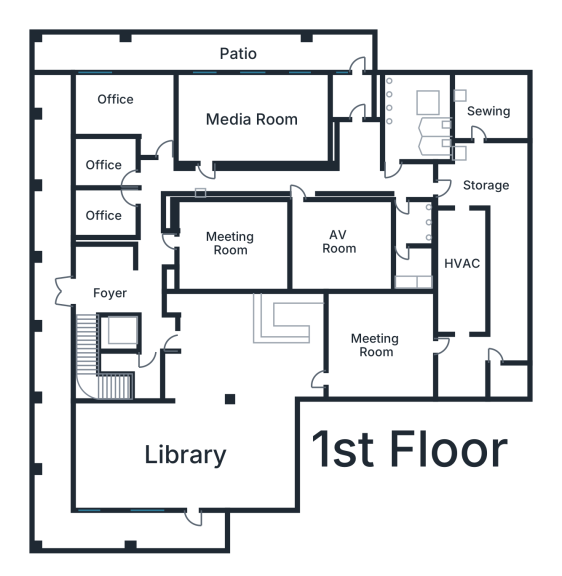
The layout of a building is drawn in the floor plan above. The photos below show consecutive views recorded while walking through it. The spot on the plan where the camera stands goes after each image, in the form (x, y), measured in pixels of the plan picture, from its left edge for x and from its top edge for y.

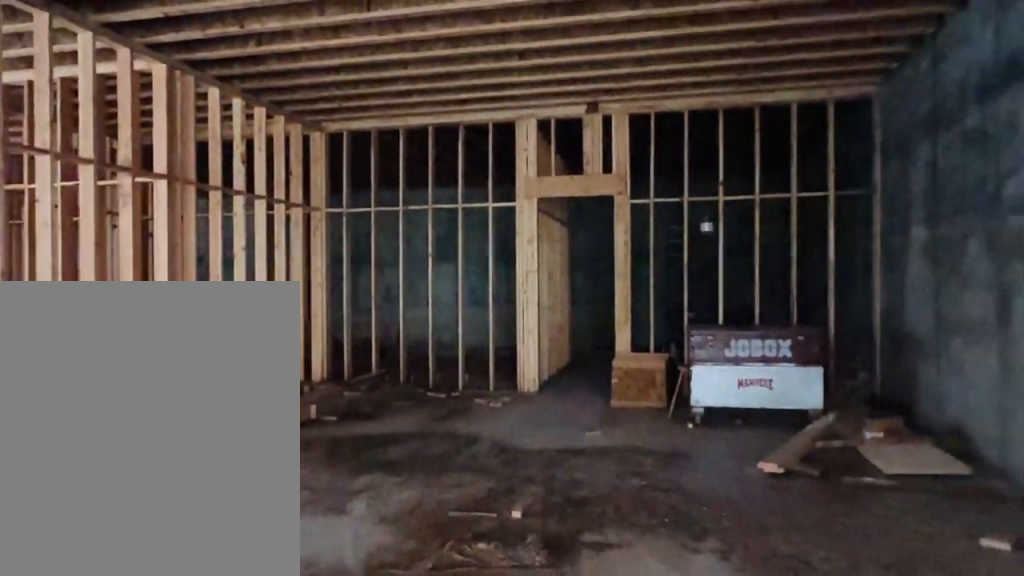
(316, 348)
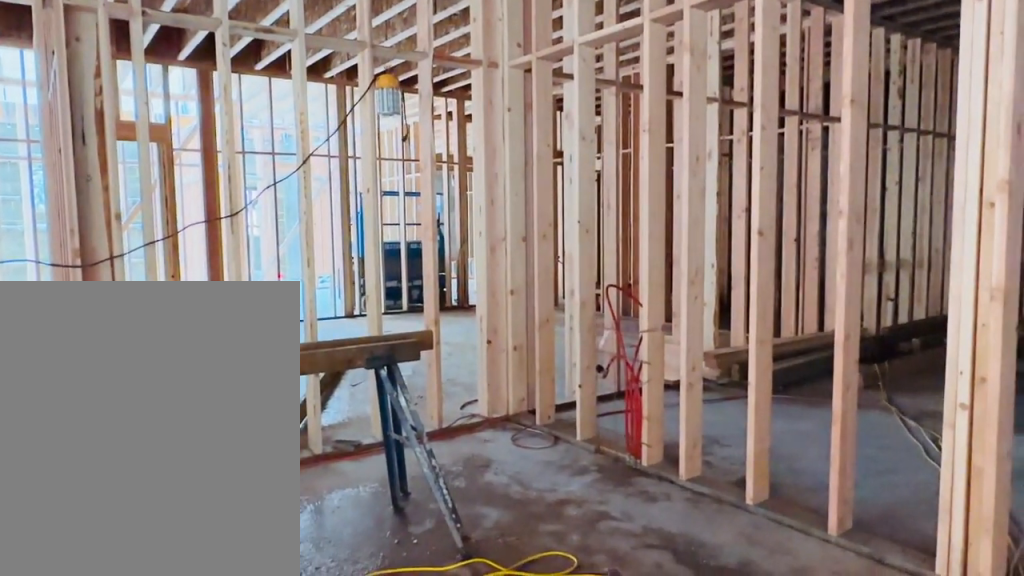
(298, 348)
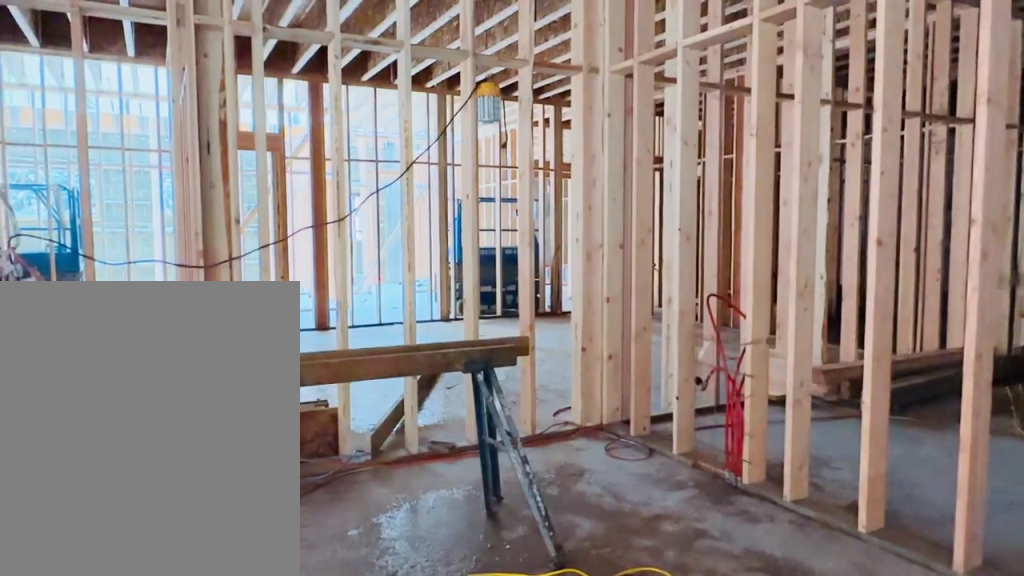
(298, 348)
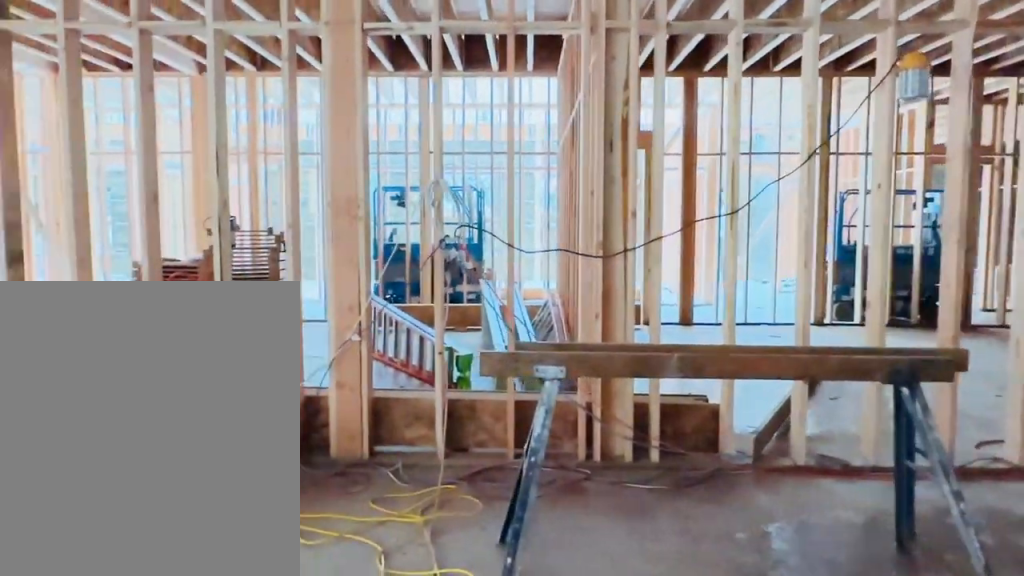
(298, 348)
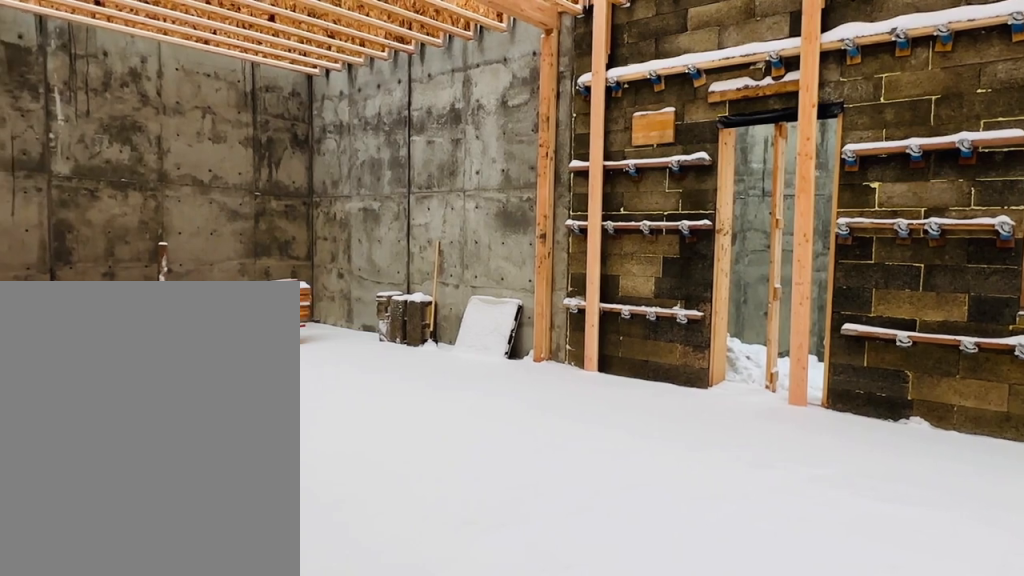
(169, 422)
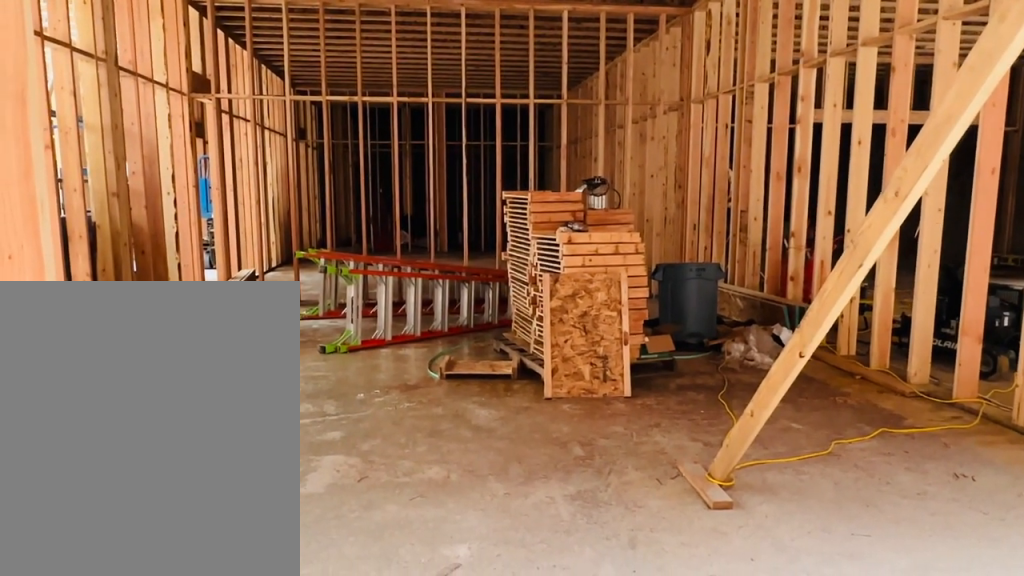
(169, 233)
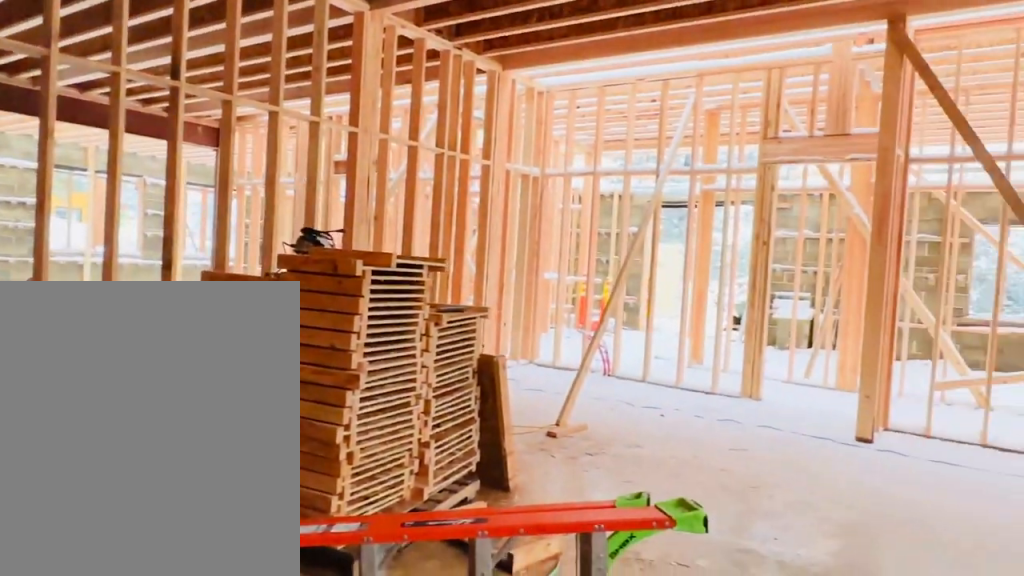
(276, 233)
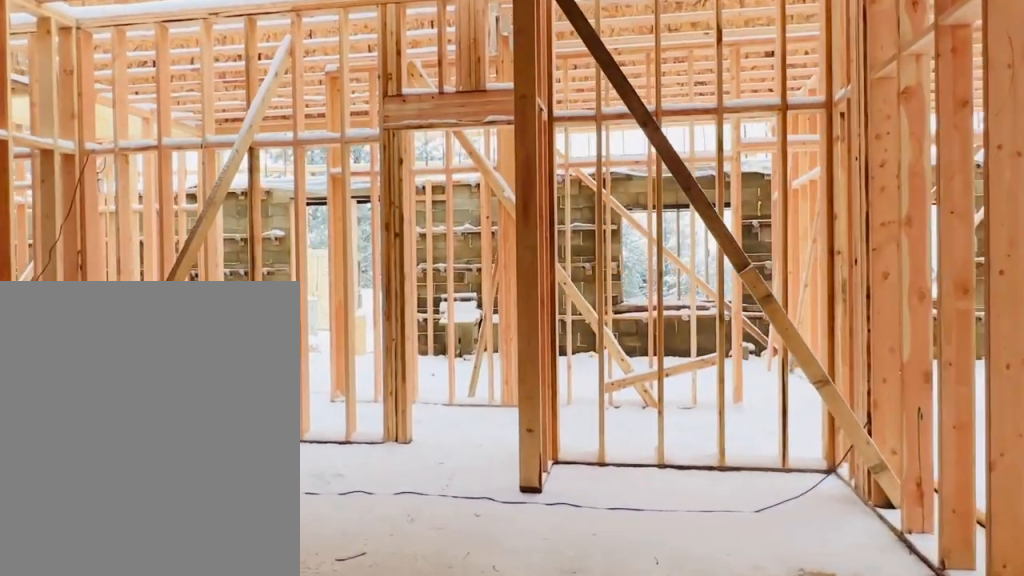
(249, 233)
